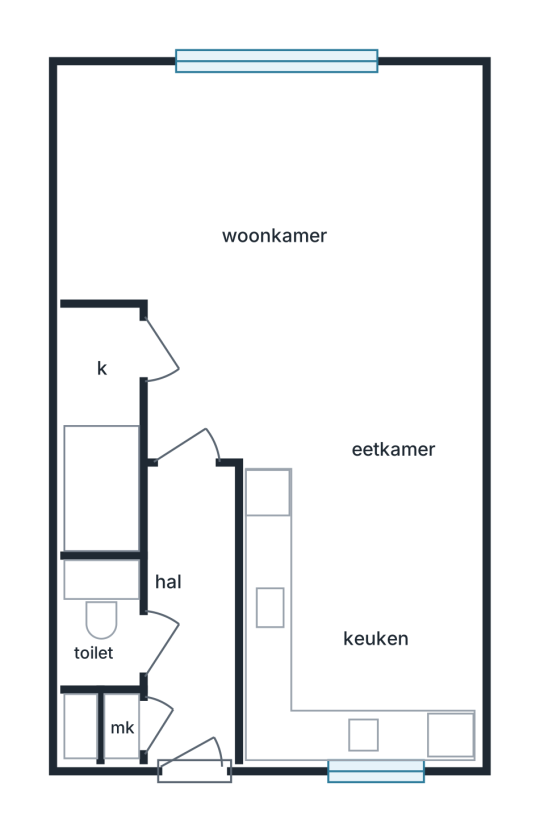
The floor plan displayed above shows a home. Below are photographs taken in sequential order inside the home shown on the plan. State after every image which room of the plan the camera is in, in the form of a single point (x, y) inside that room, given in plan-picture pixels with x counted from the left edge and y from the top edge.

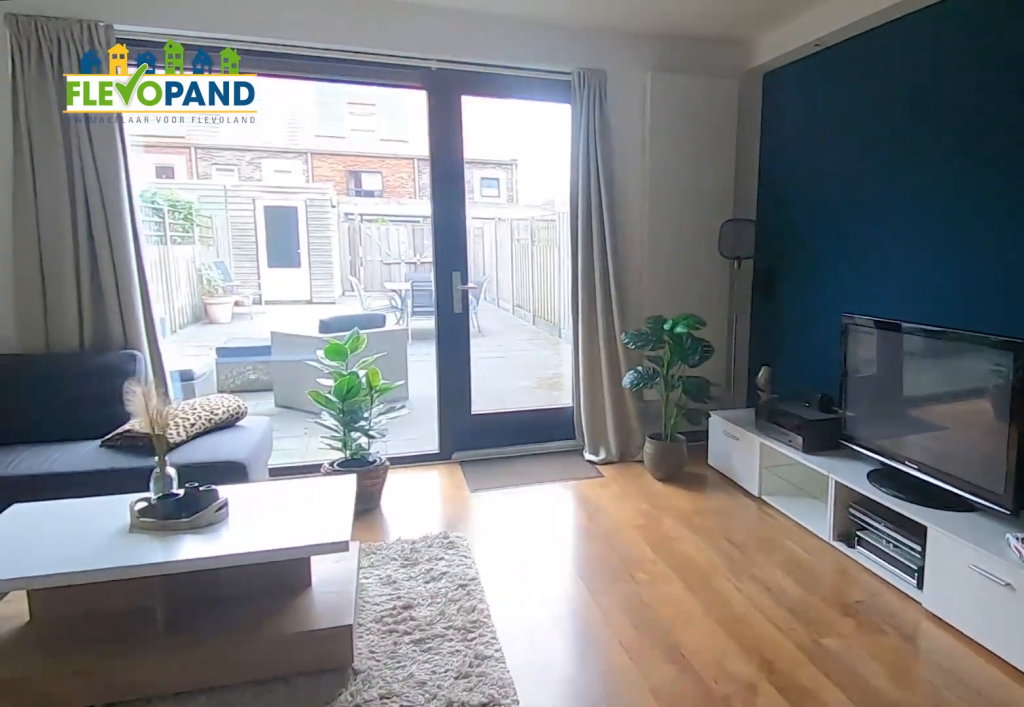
(248, 221)
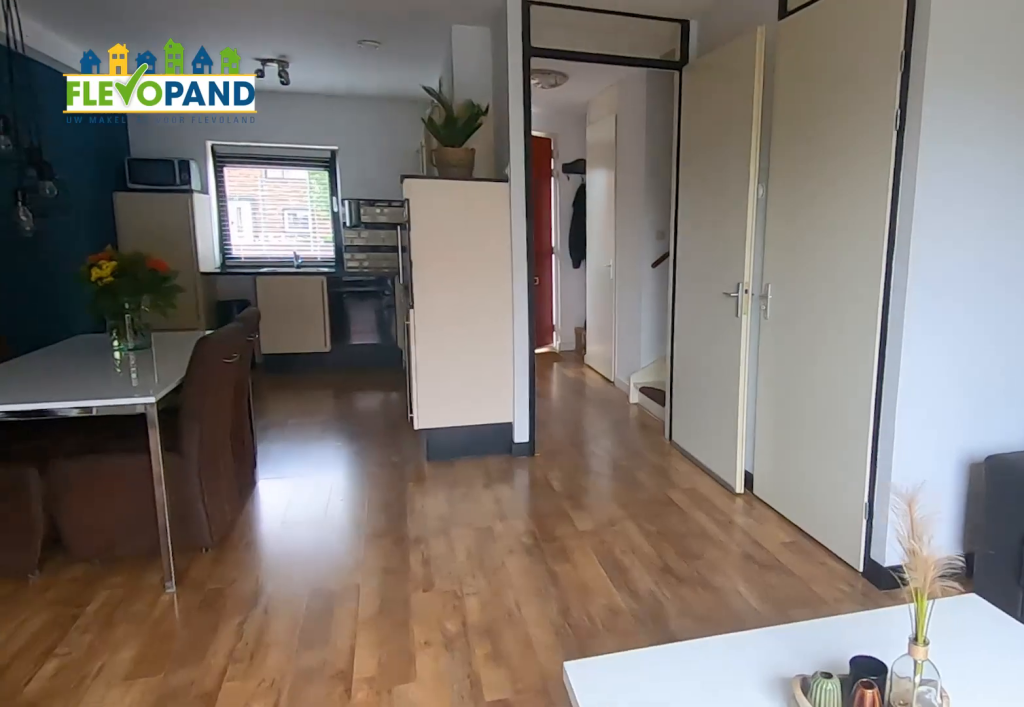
(248, 221)
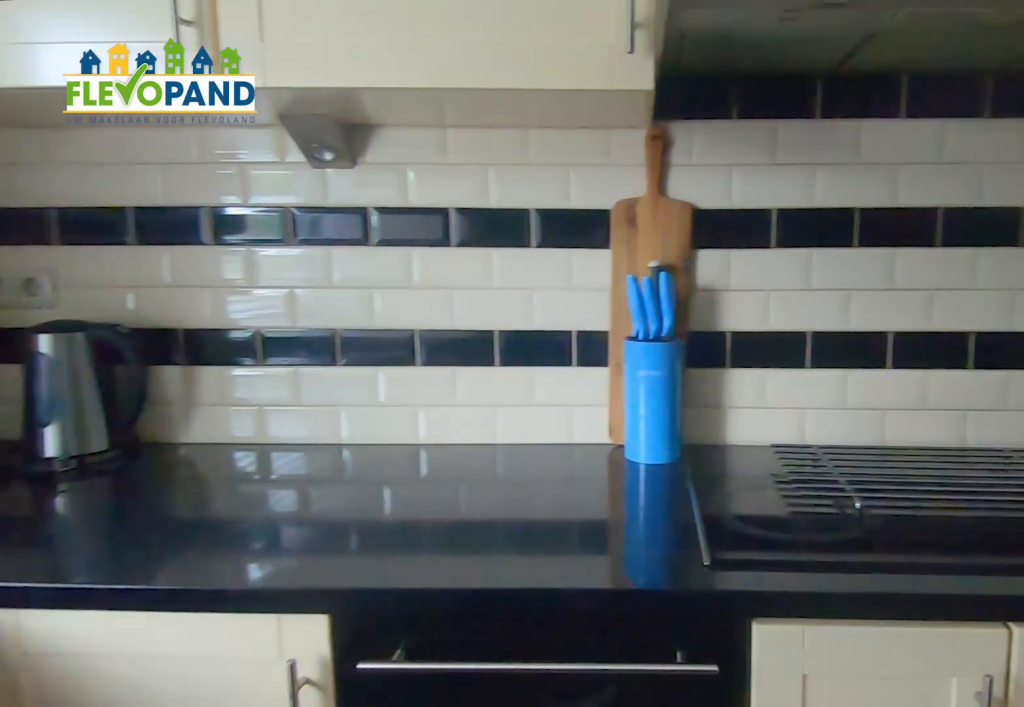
(360, 608)
